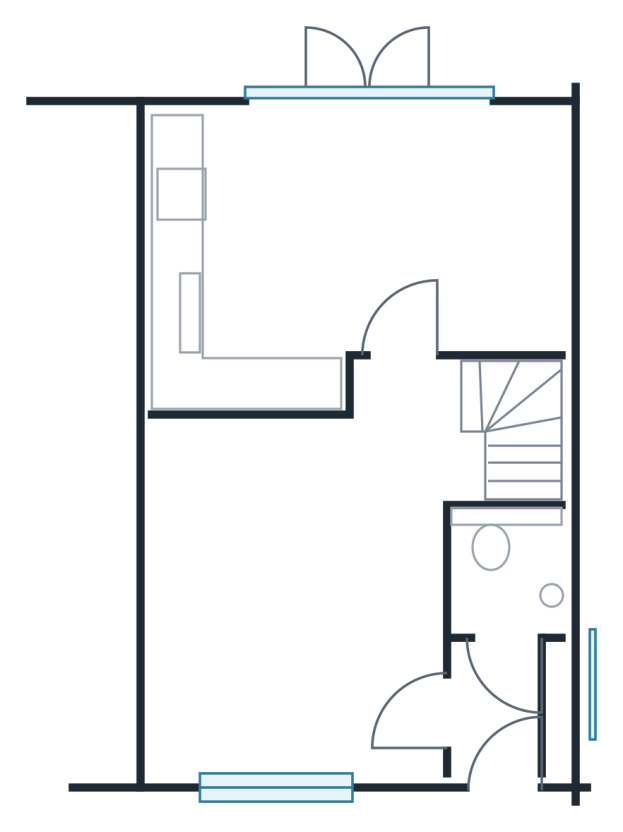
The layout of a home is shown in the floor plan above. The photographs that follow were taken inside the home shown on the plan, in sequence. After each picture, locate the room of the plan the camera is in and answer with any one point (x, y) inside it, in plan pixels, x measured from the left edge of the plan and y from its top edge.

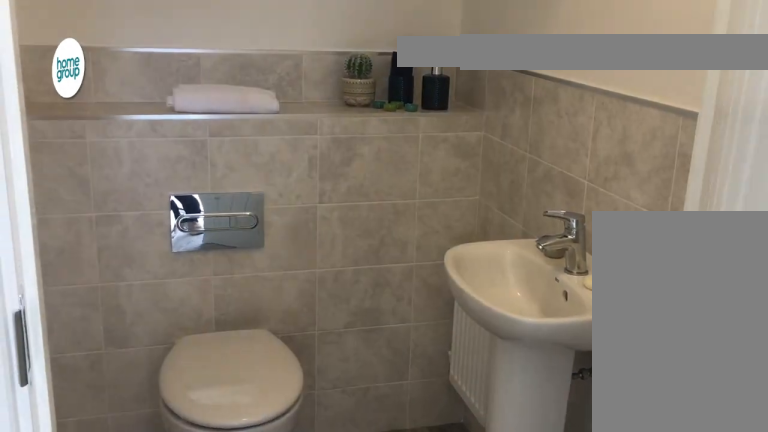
(507, 571)
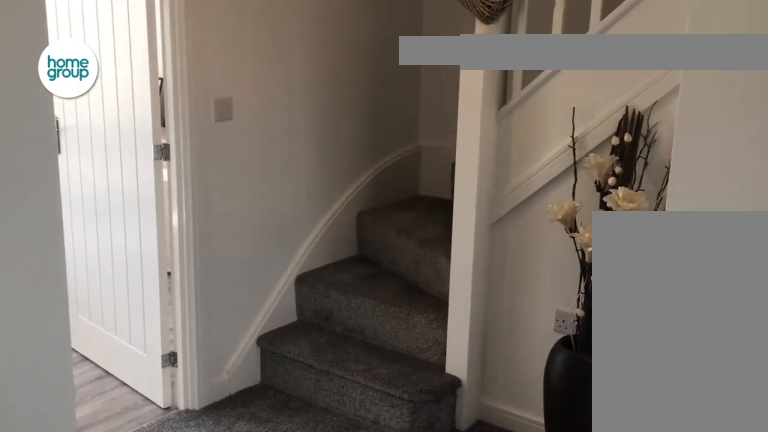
(298, 579)
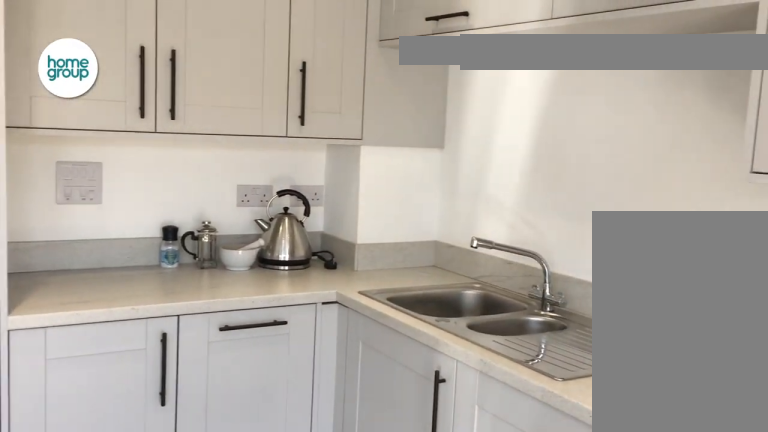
(358, 244)
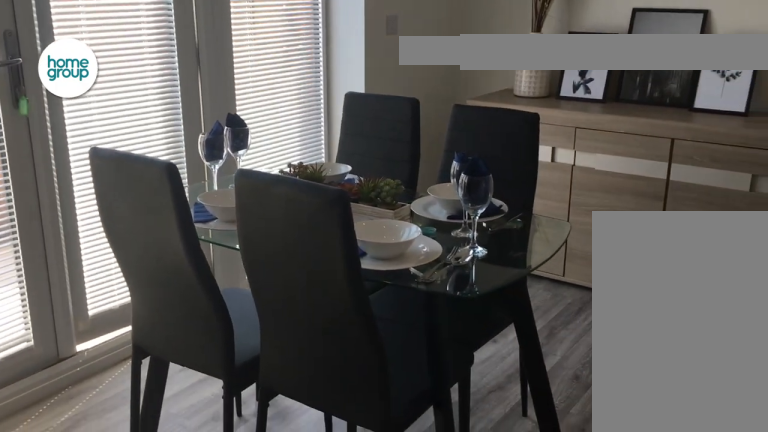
(358, 244)
